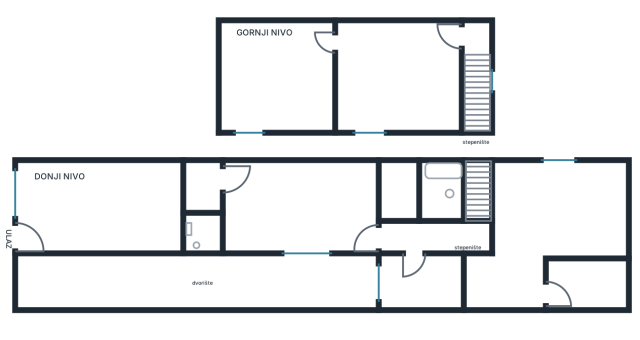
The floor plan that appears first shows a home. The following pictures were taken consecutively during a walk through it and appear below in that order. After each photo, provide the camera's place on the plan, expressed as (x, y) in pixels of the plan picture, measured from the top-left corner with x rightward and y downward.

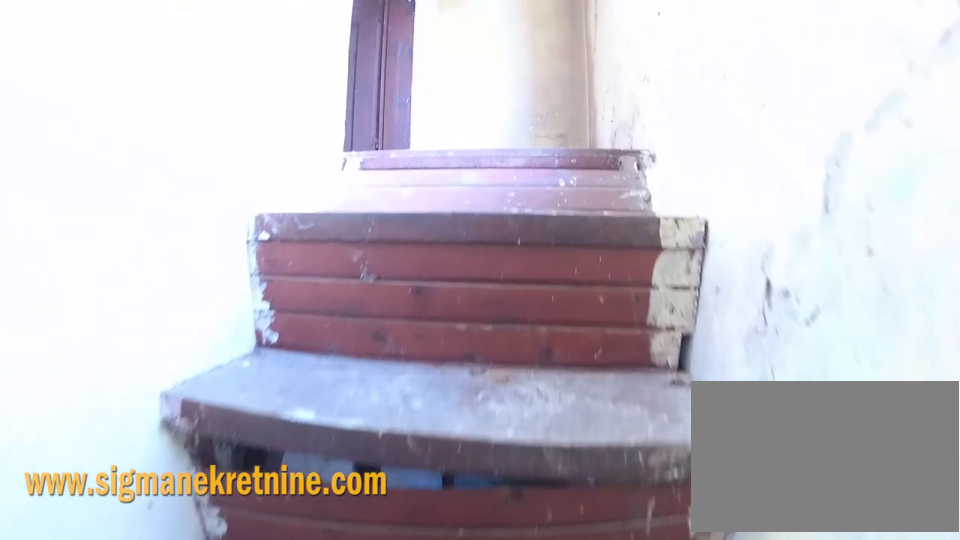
(476, 195)
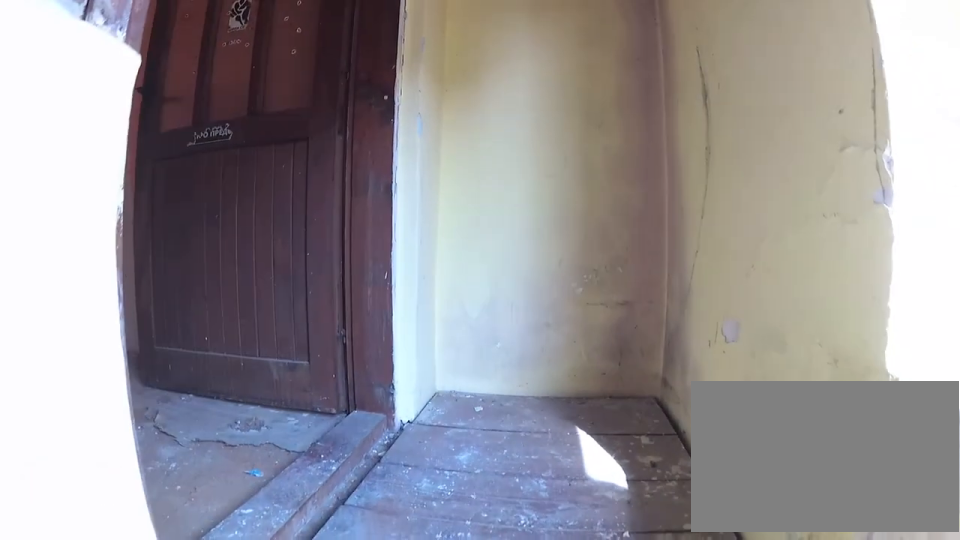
(476, 112)
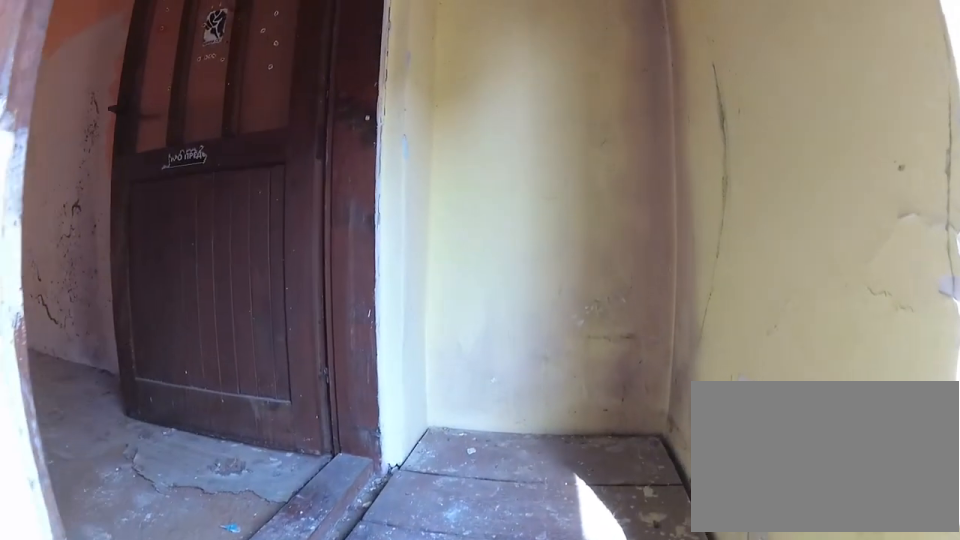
(476, 98)
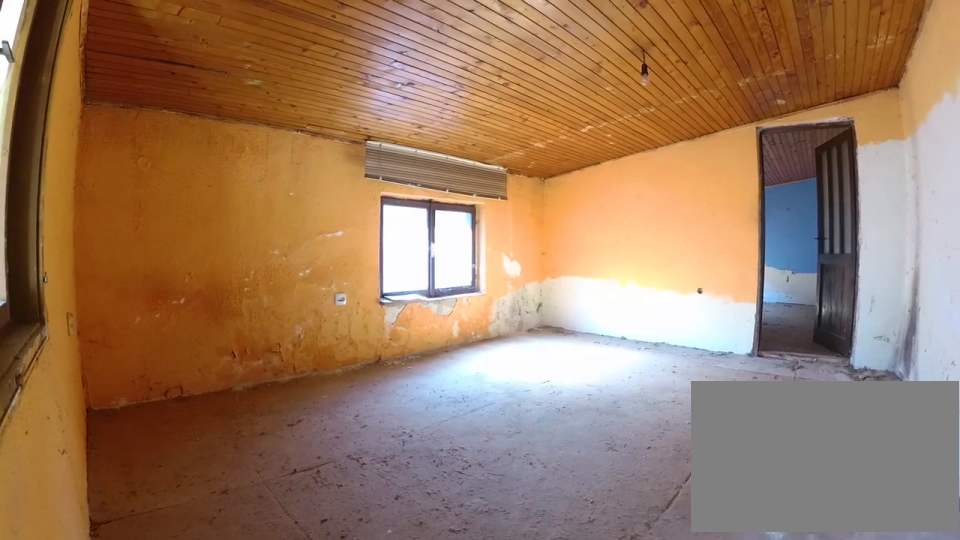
(454, 34)
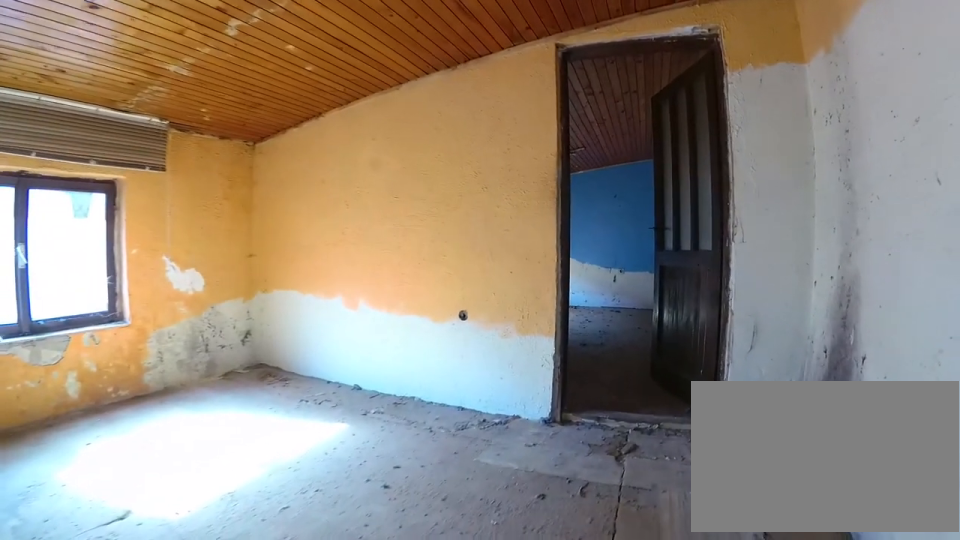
(417, 46)
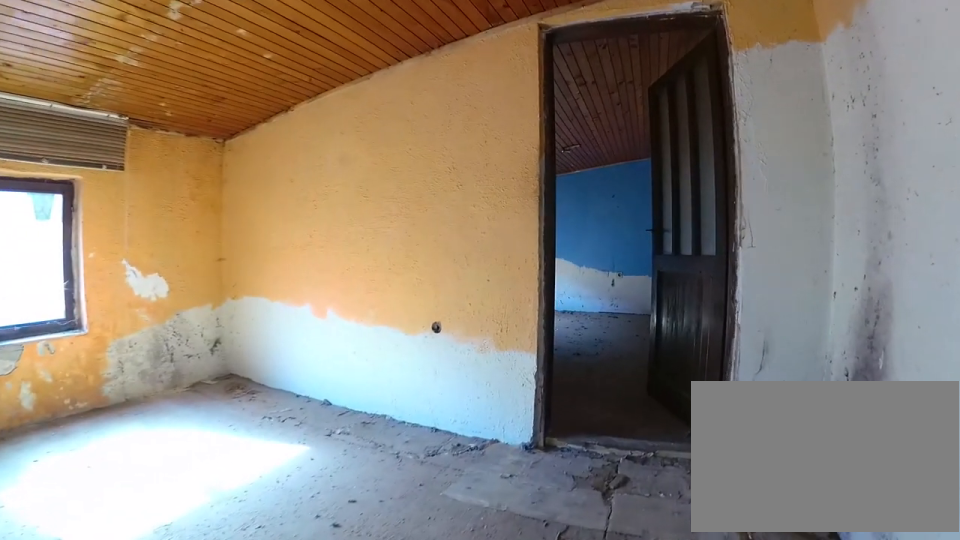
(407, 47)
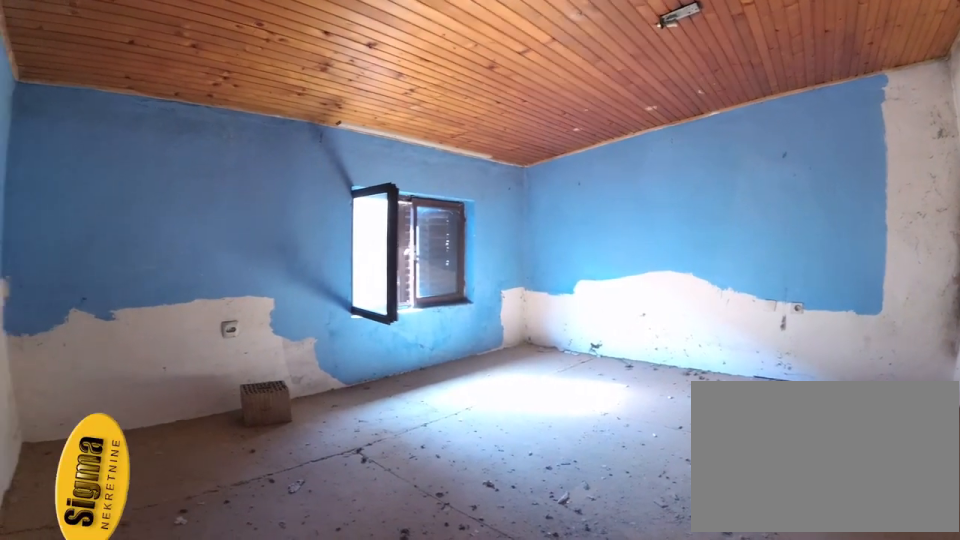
(342, 34)
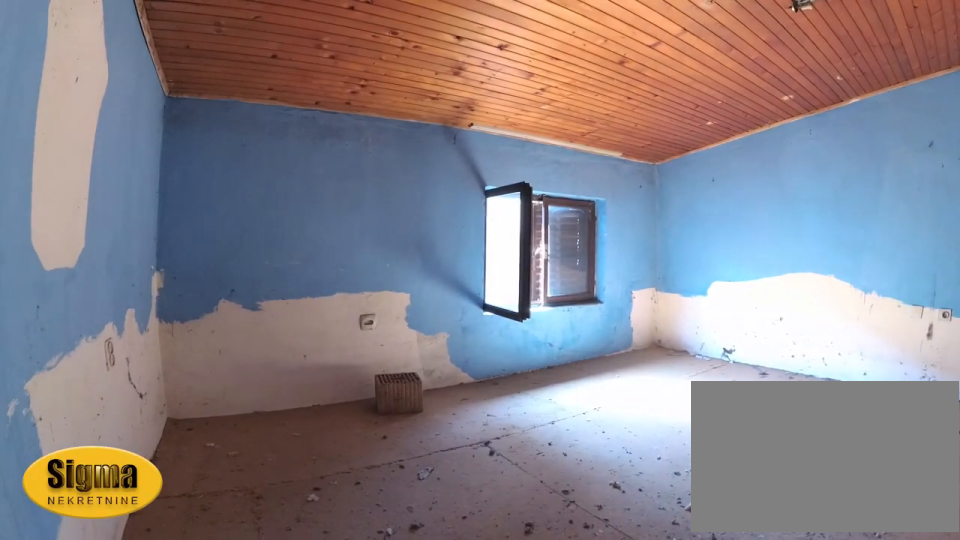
(337, 30)
